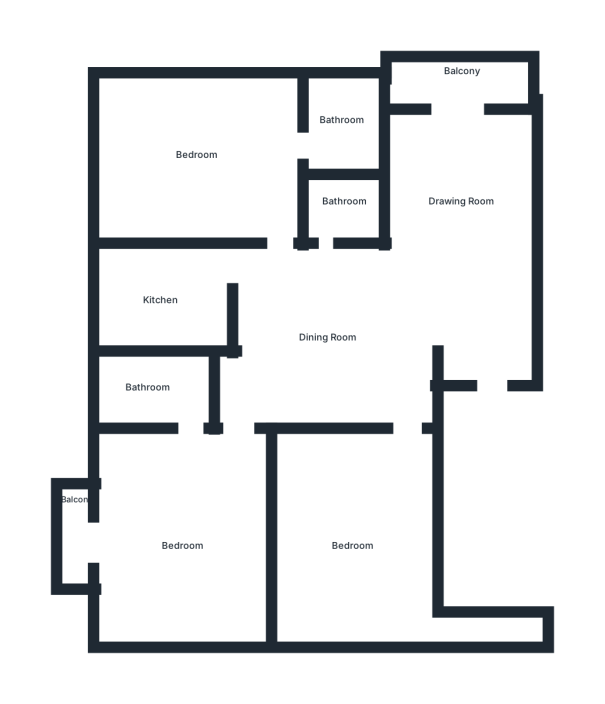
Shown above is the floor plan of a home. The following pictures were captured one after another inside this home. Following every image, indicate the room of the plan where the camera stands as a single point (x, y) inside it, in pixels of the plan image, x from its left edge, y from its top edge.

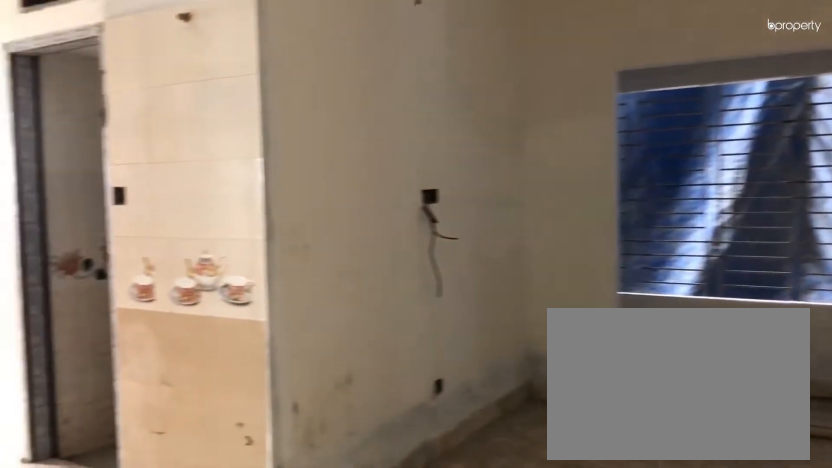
(464, 204)
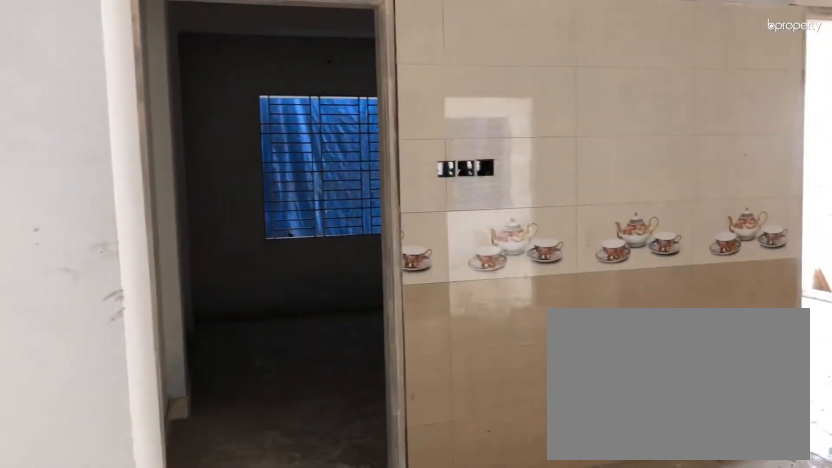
(328, 339)
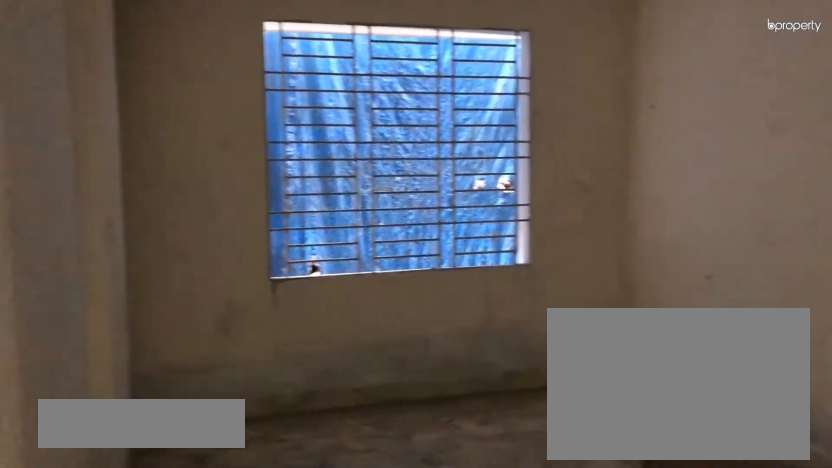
(348, 542)
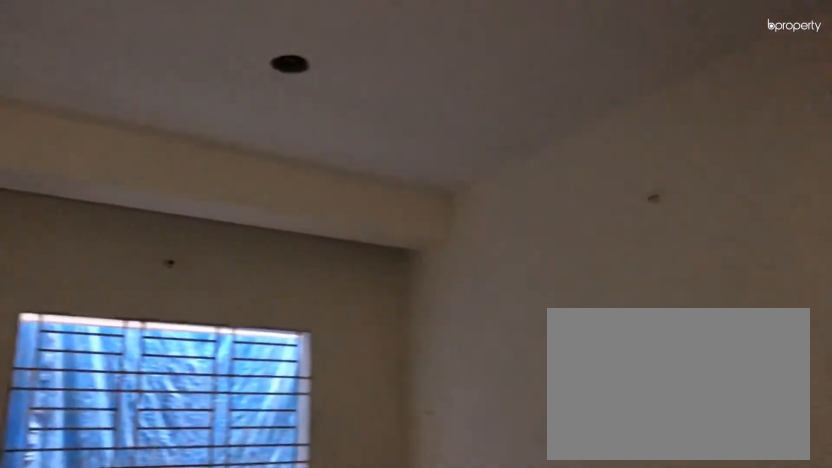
(348, 542)
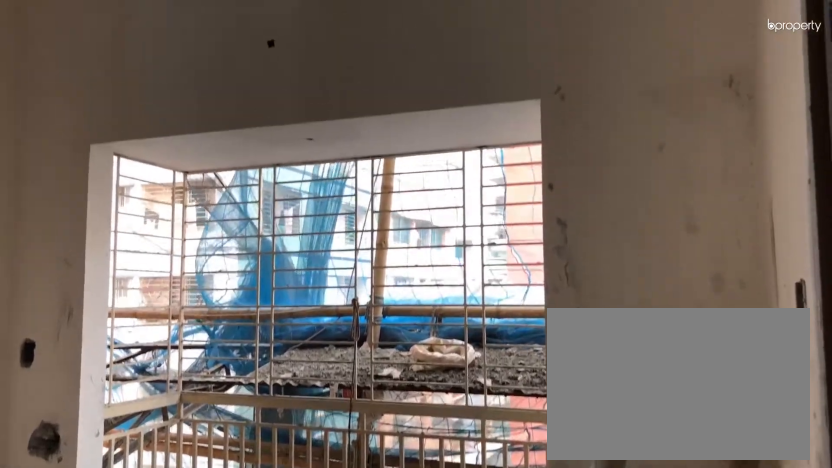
(185, 539)
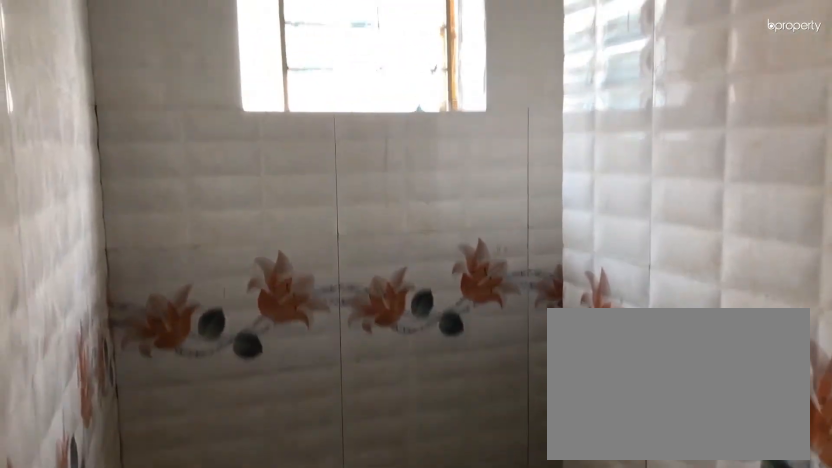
(149, 389)
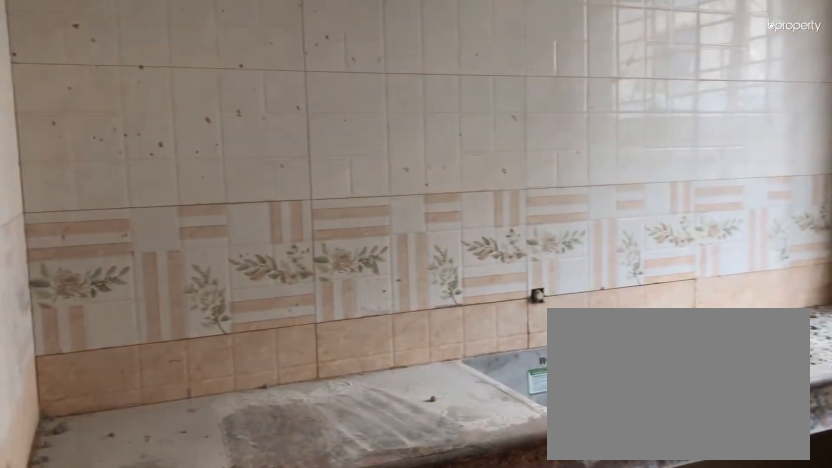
(163, 302)
